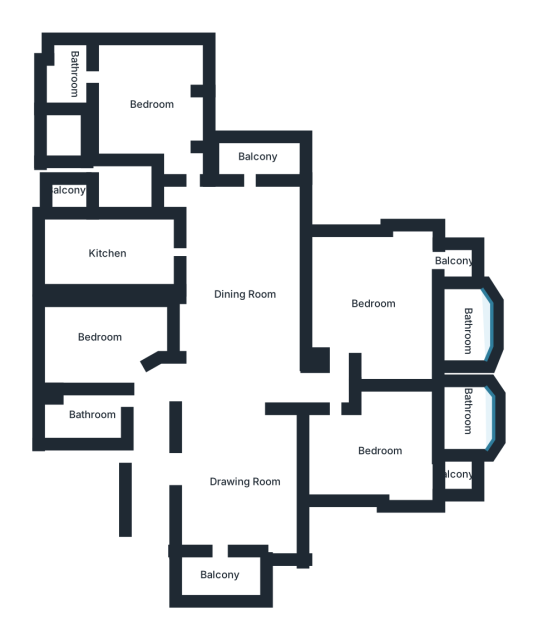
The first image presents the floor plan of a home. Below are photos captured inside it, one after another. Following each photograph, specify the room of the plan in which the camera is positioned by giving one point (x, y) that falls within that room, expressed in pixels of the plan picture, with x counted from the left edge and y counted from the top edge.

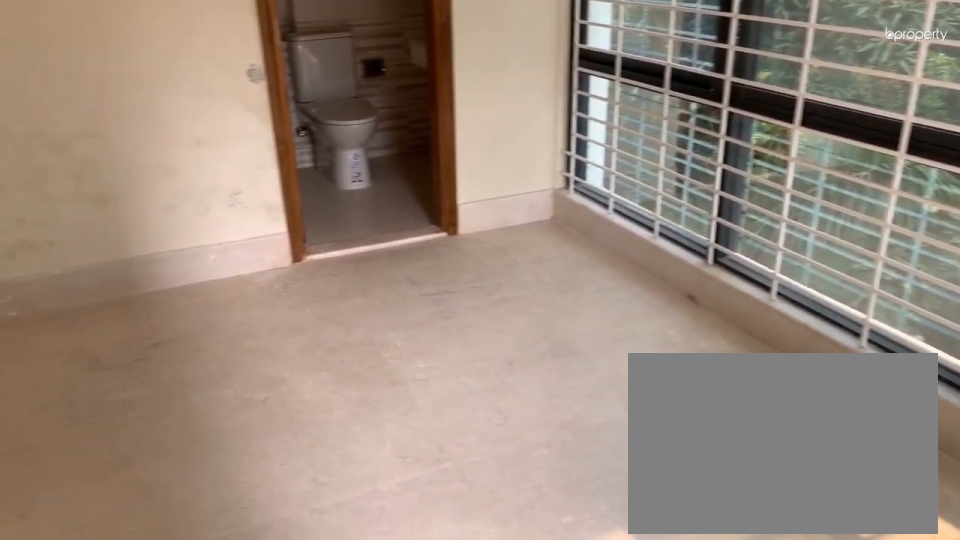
(153, 104)
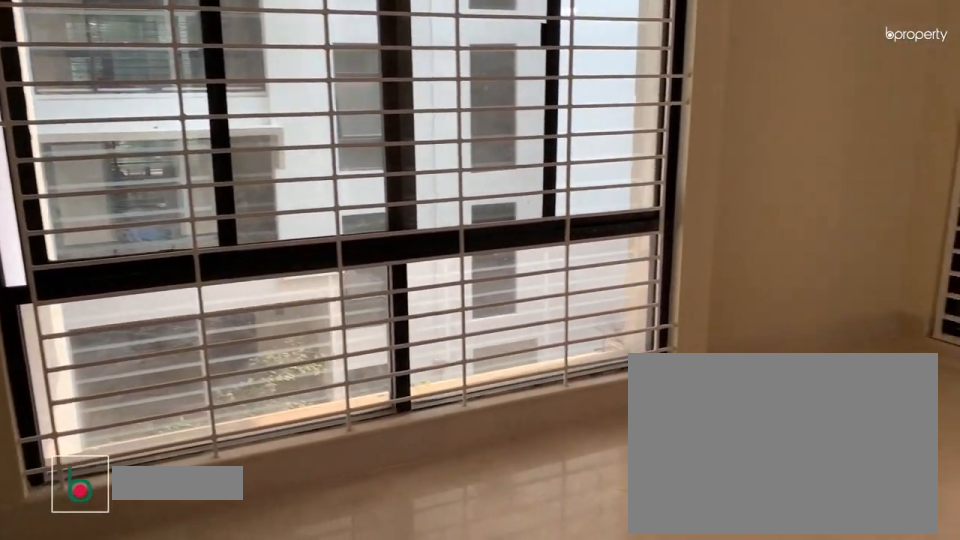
(375, 304)
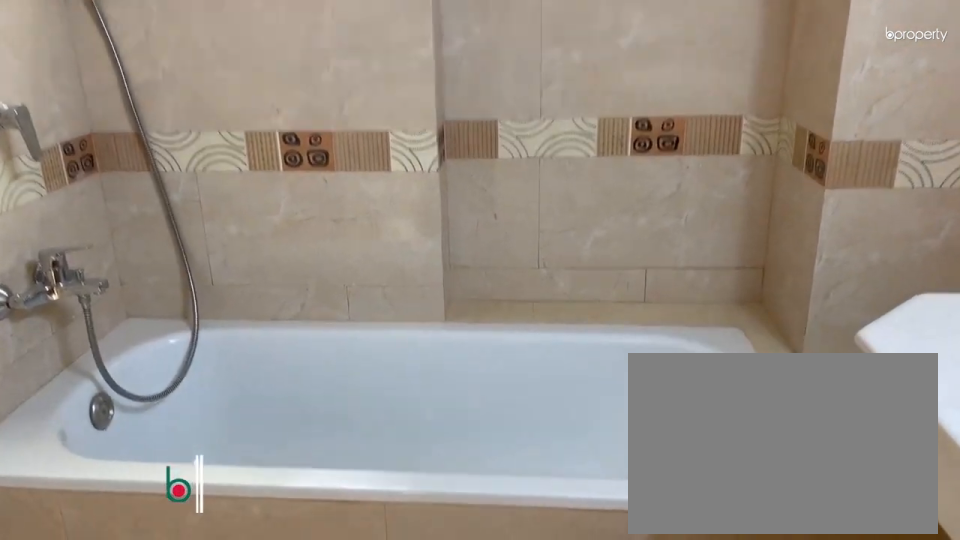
(462, 330)
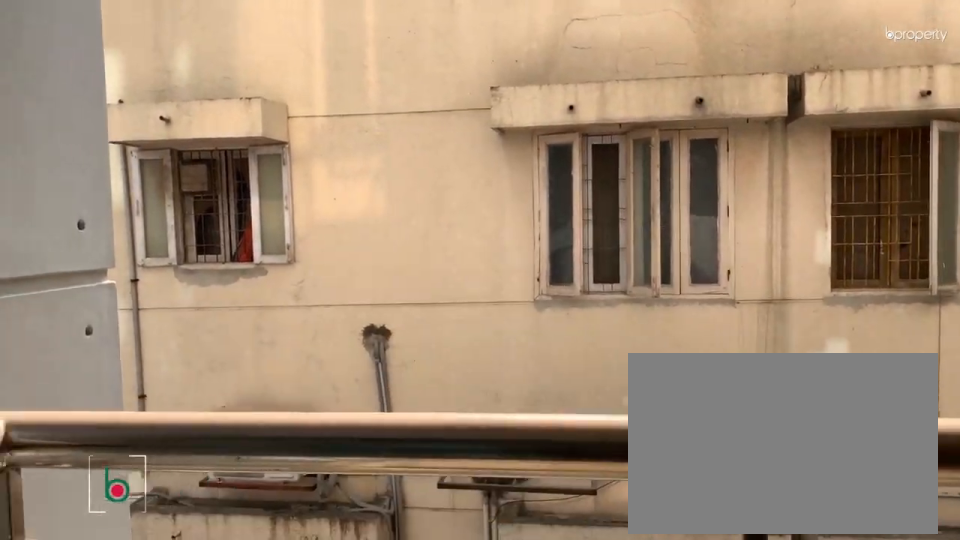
(455, 257)
